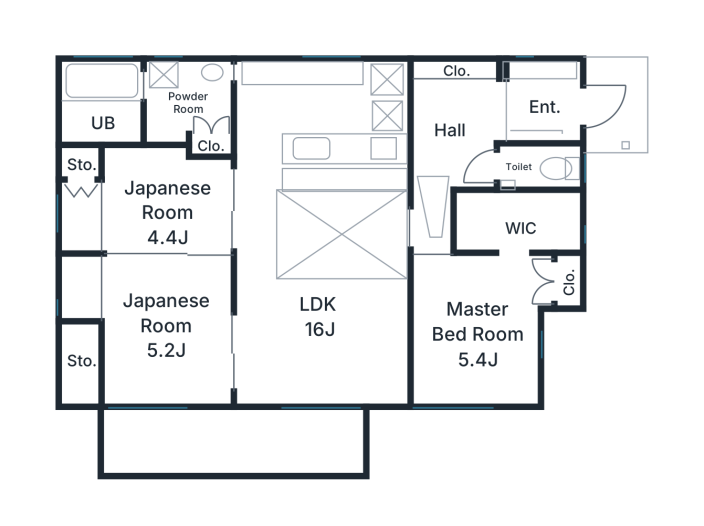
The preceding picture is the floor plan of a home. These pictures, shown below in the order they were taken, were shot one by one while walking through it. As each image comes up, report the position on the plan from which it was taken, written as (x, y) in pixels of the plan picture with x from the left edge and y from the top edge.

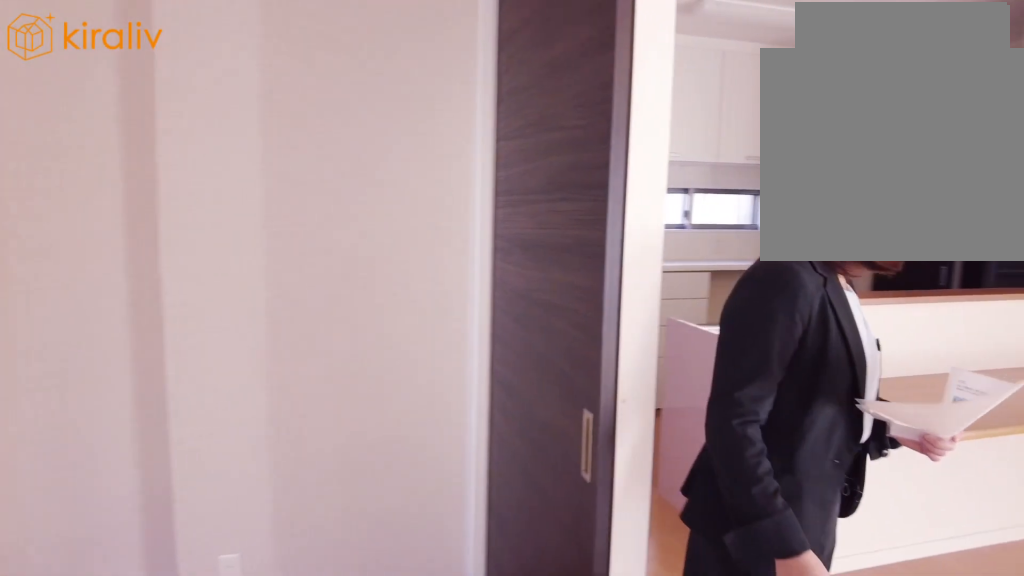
(236, 225)
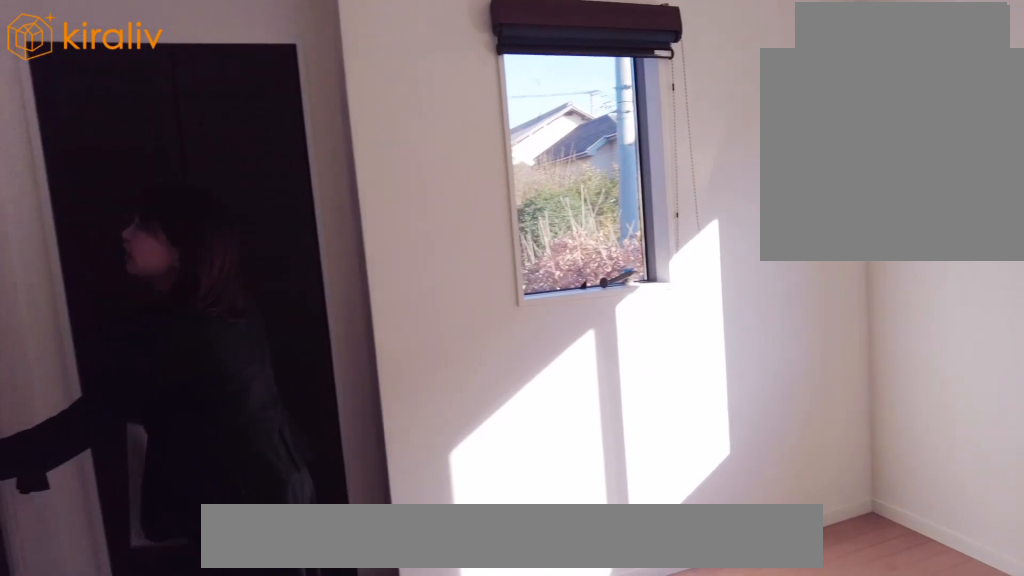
(510, 355)
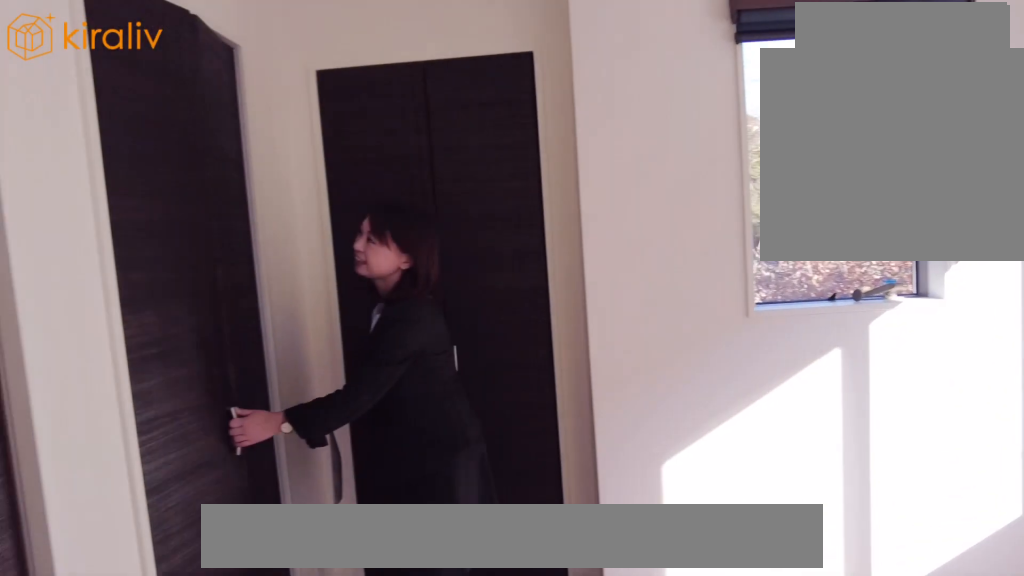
(509, 339)
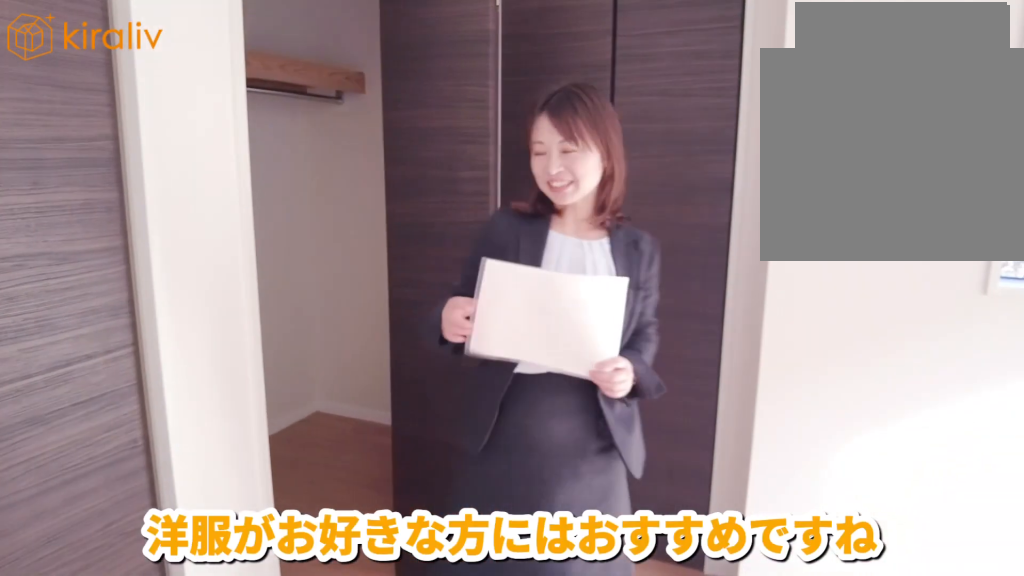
(488, 304)
